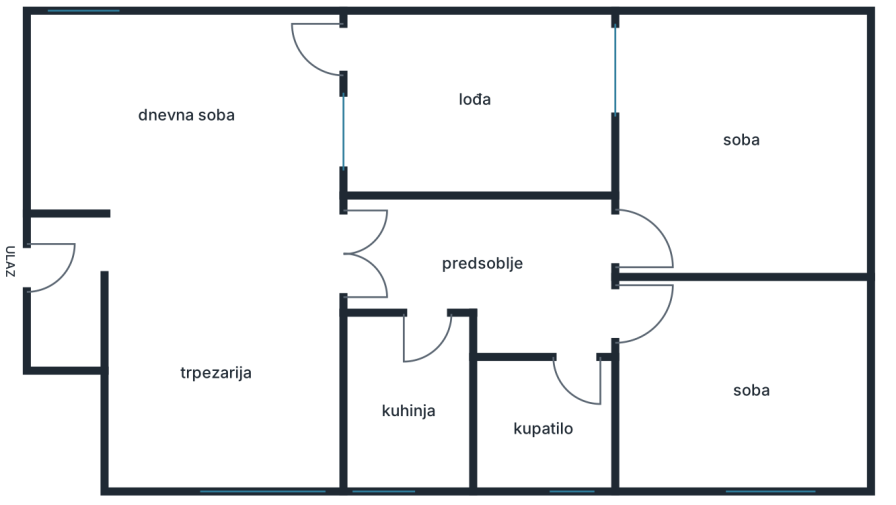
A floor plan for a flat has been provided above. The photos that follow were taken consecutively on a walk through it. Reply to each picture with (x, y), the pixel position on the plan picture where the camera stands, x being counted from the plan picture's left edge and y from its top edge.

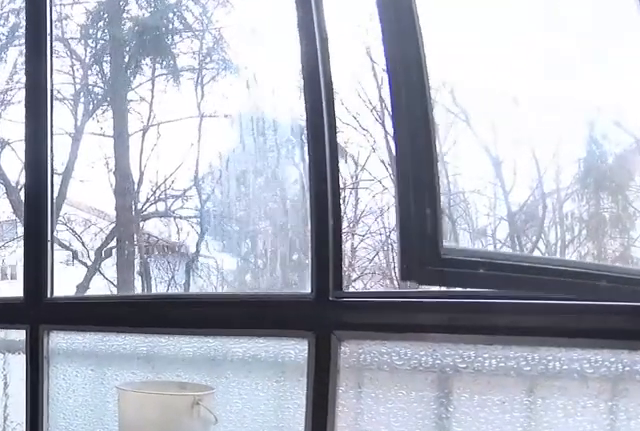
(563, 112)
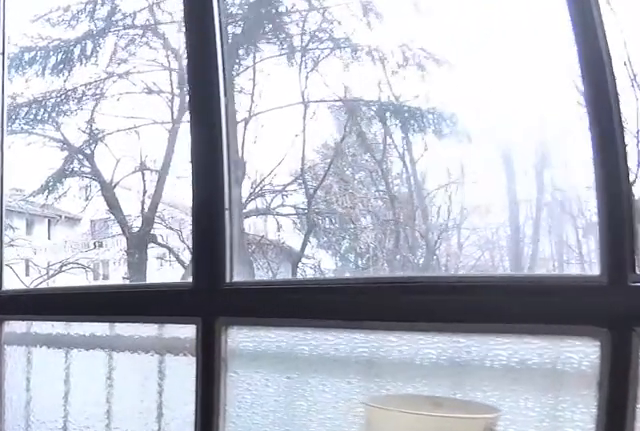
(547, 99)
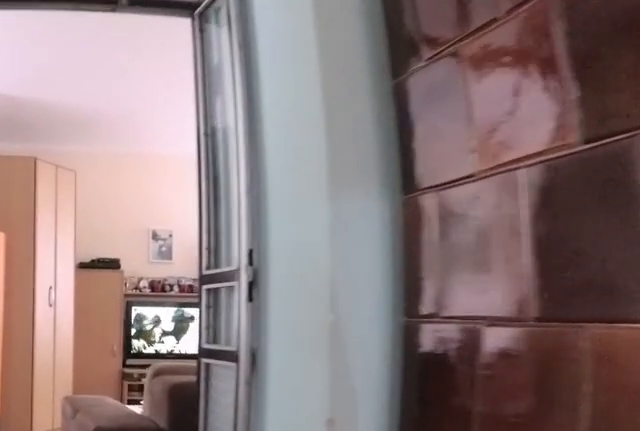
(441, 254)
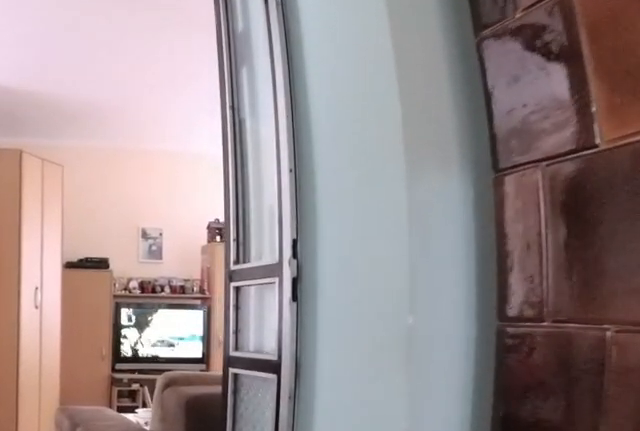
(426, 252)
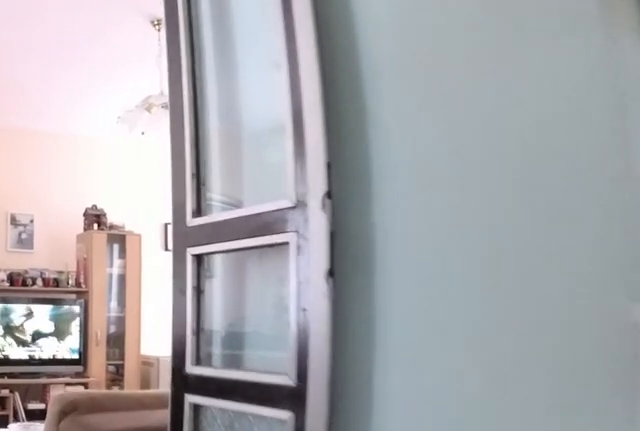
(382, 248)
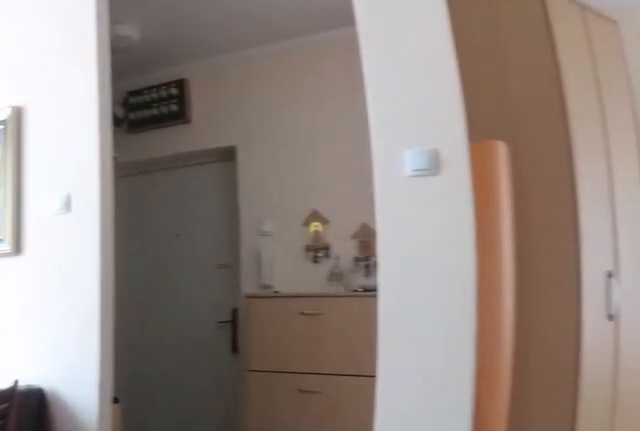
(315, 244)
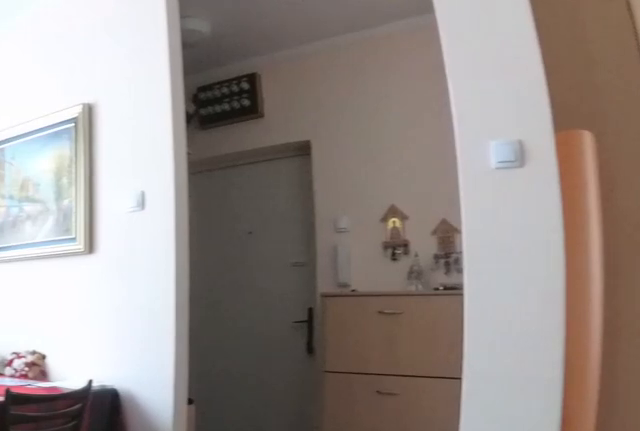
(311, 244)
